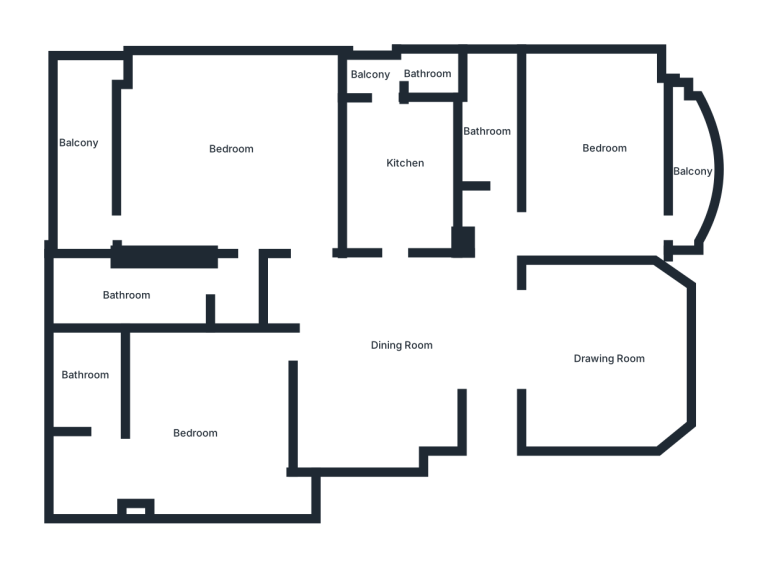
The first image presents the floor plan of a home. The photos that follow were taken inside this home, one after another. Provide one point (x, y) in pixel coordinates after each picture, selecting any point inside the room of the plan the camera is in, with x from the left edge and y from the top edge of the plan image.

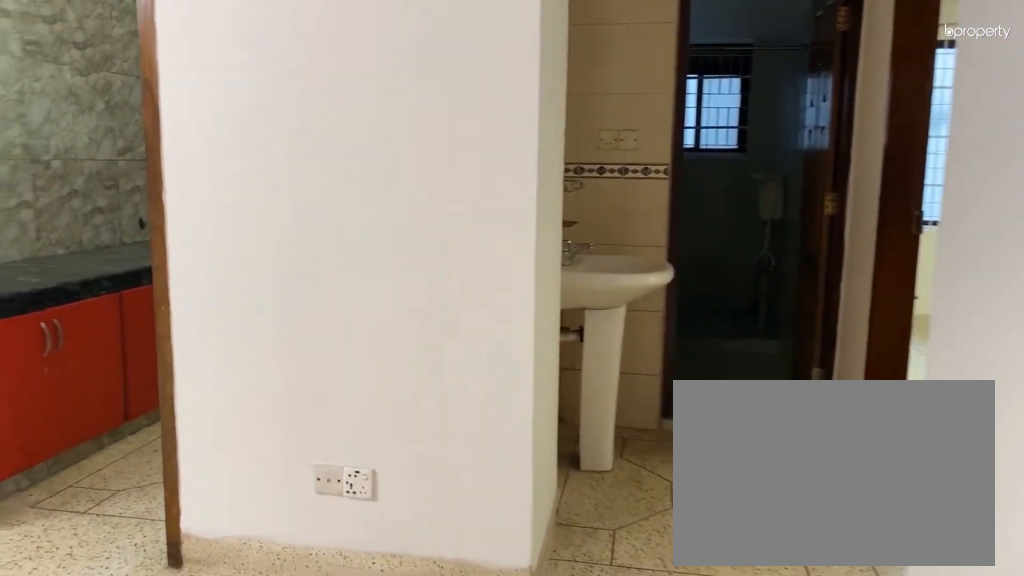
(490, 377)
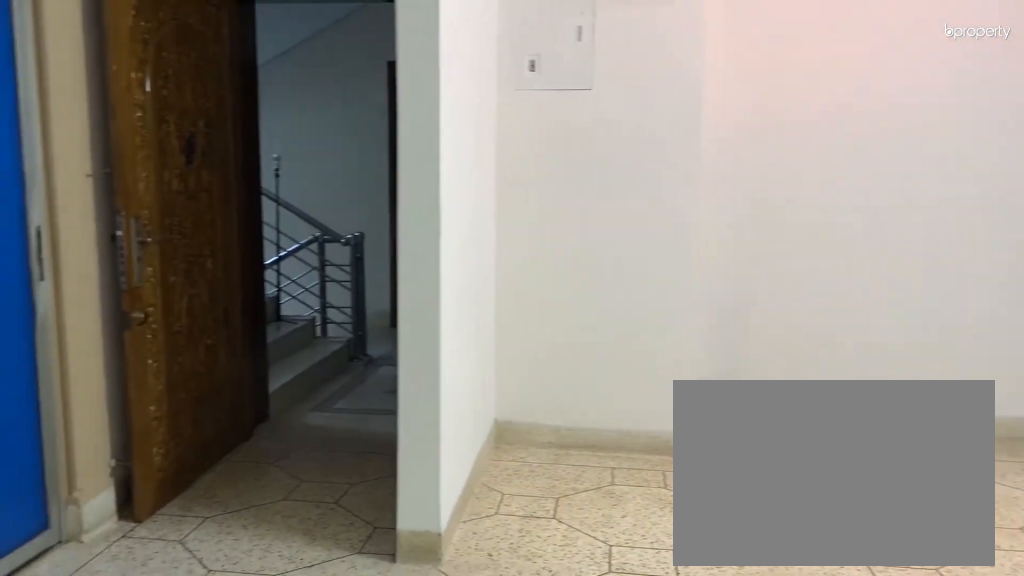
(380, 351)
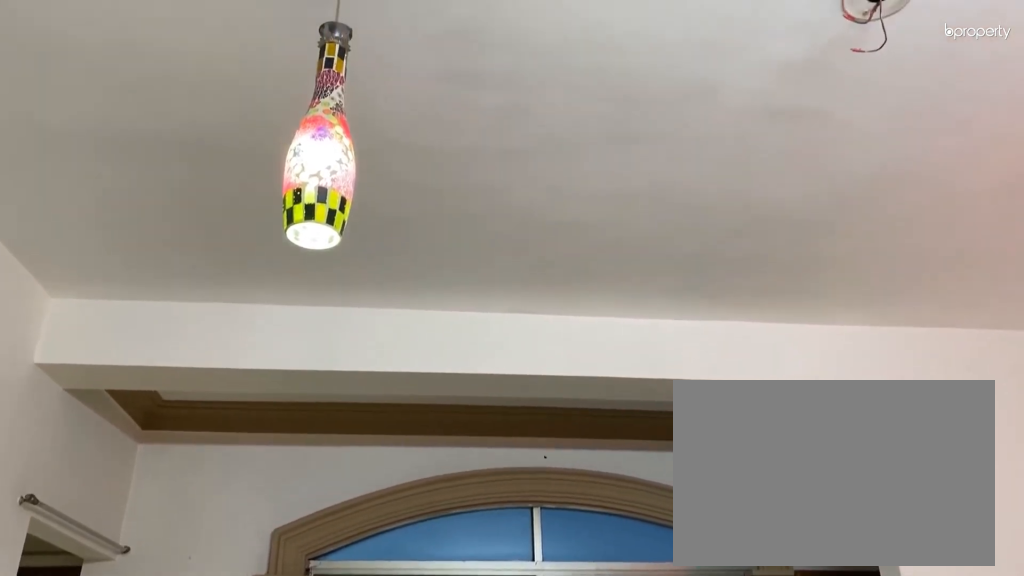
(380, 351)
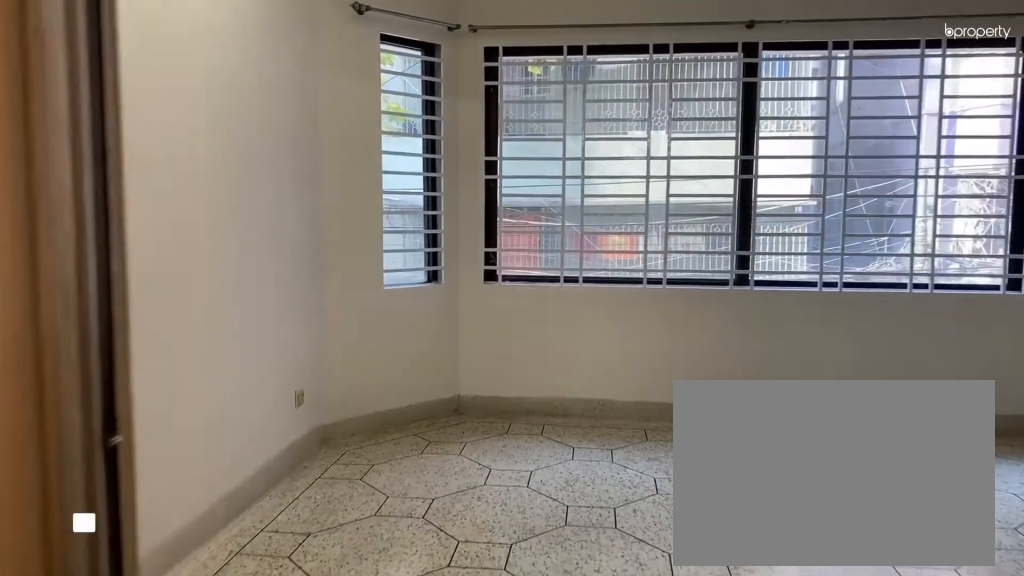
(541, 356)
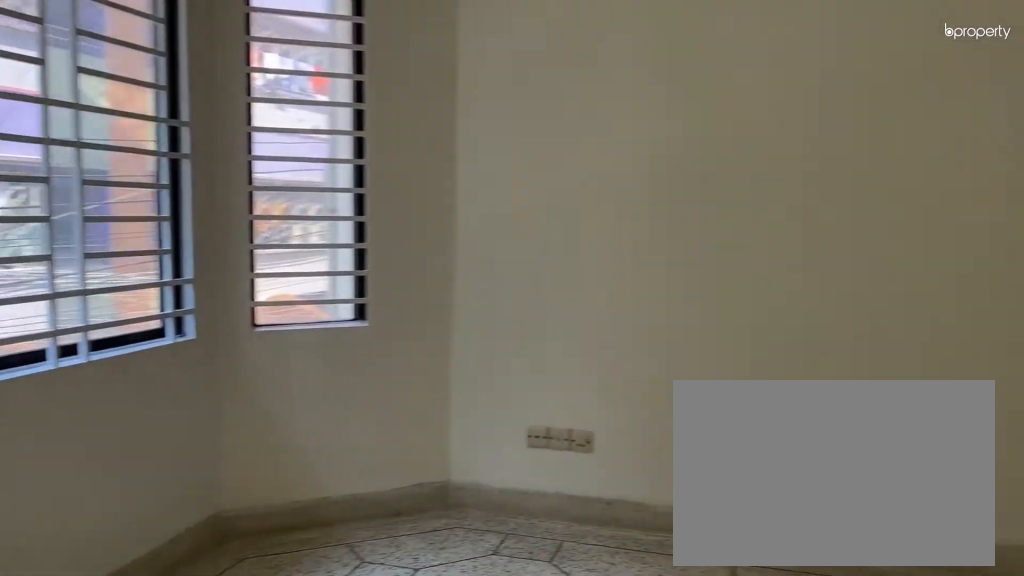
(612, 355)
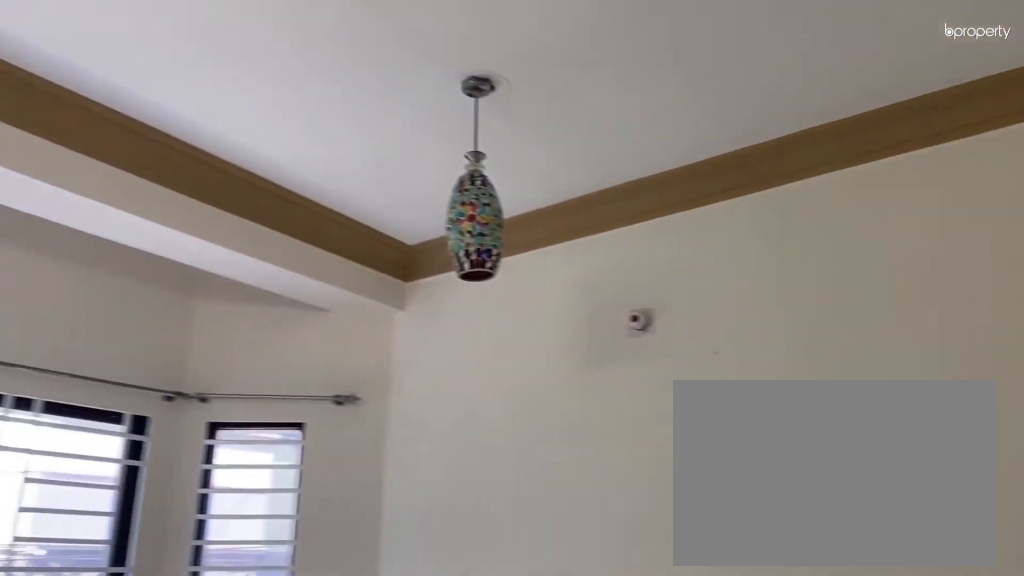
(612, 356)
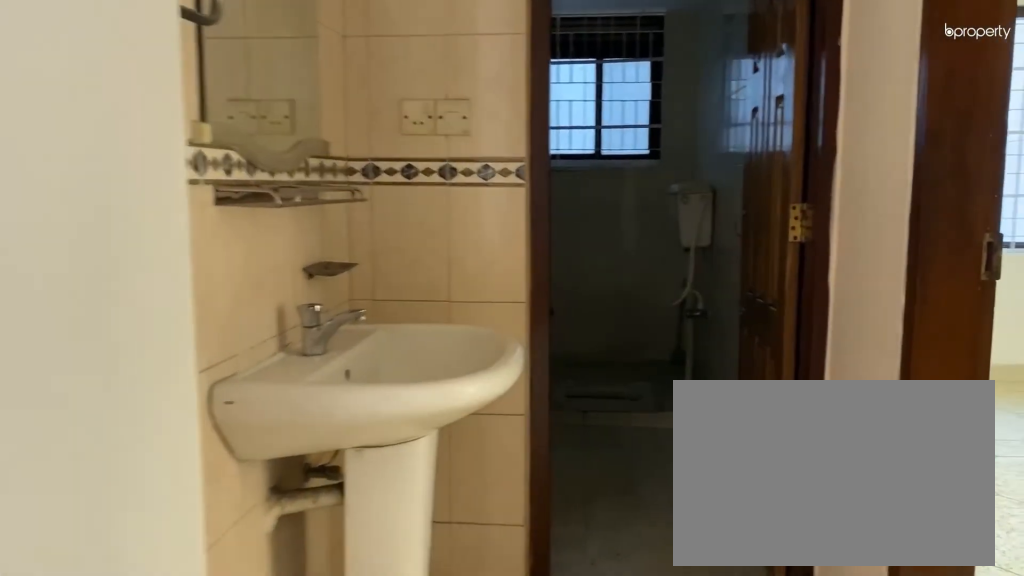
(489, 227)
